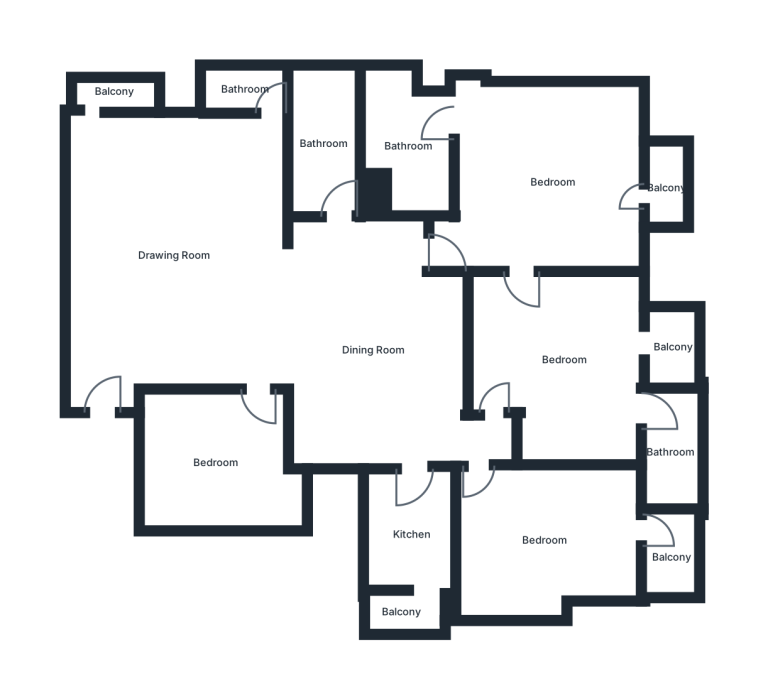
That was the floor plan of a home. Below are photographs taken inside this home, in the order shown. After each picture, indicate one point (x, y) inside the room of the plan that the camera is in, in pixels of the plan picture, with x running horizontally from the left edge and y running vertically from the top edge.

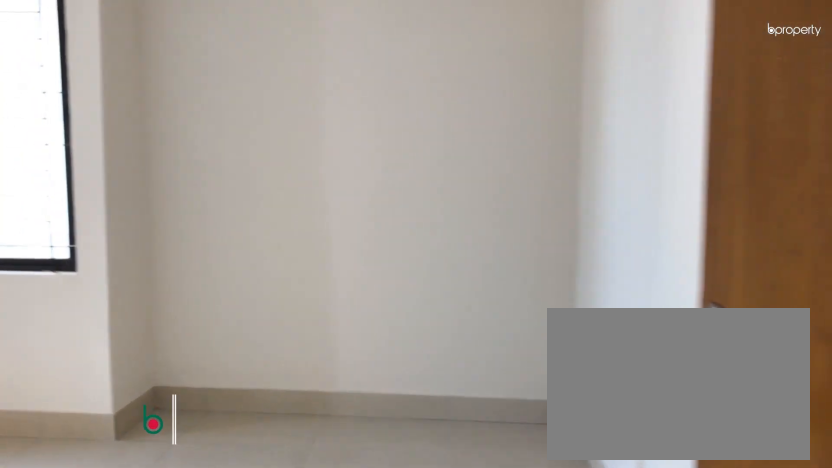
(545, 540)
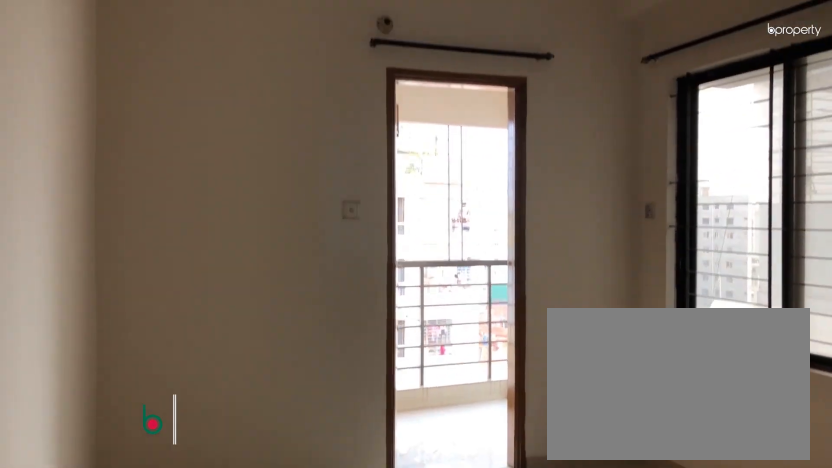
(545, 540)
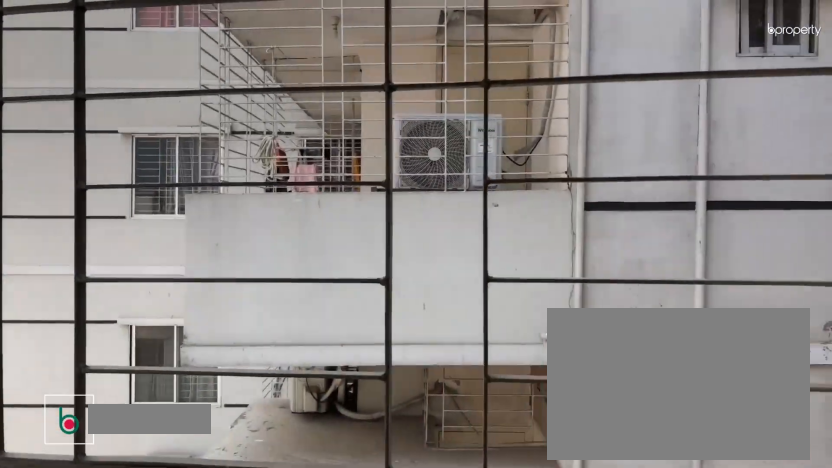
(670, 557)
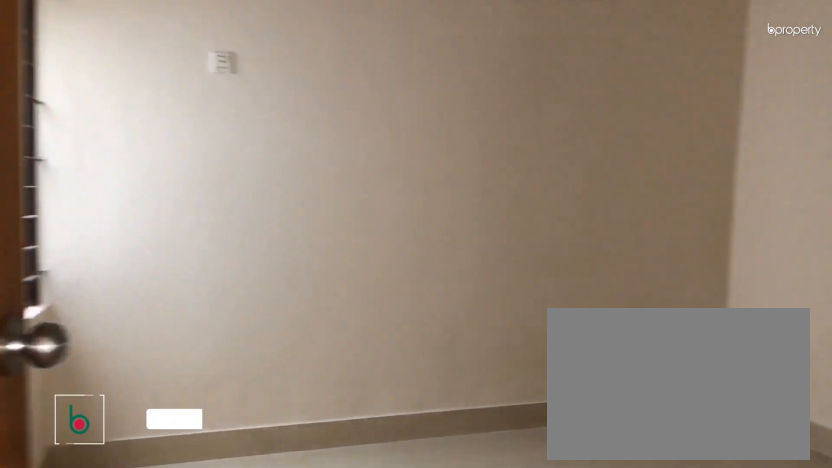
(214, 463)
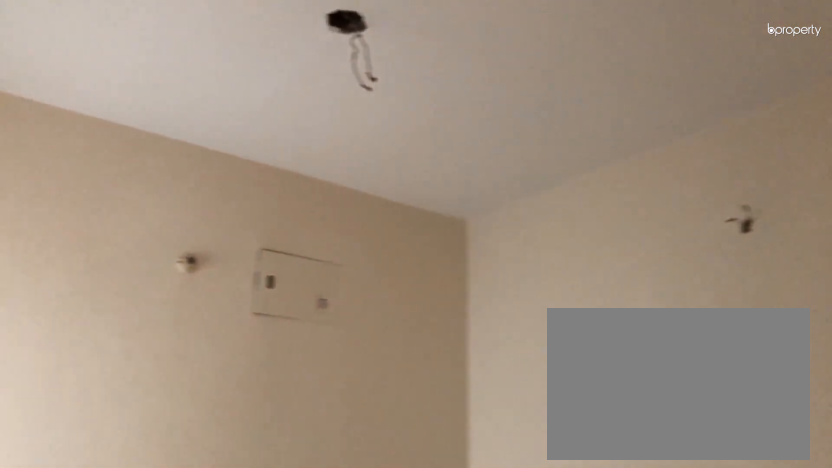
(214, 463)
